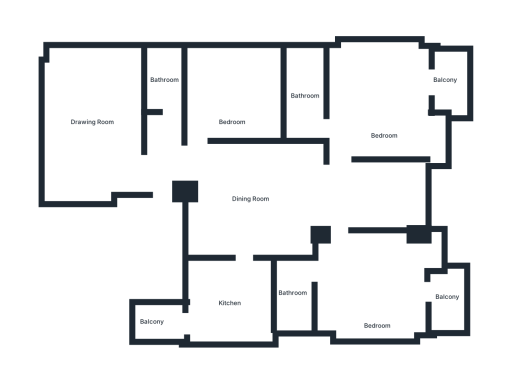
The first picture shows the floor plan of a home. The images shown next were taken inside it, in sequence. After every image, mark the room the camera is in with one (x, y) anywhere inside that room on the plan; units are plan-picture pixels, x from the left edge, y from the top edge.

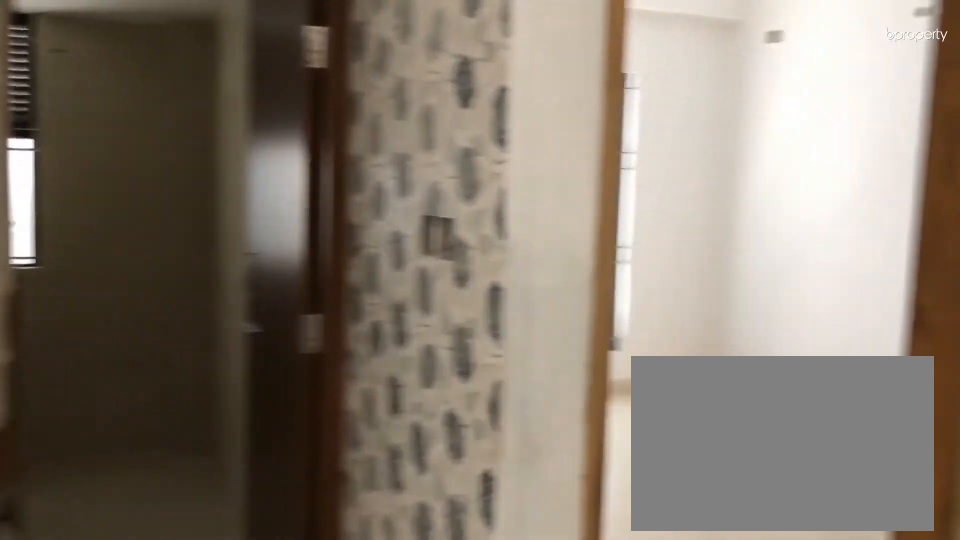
(212, 167)
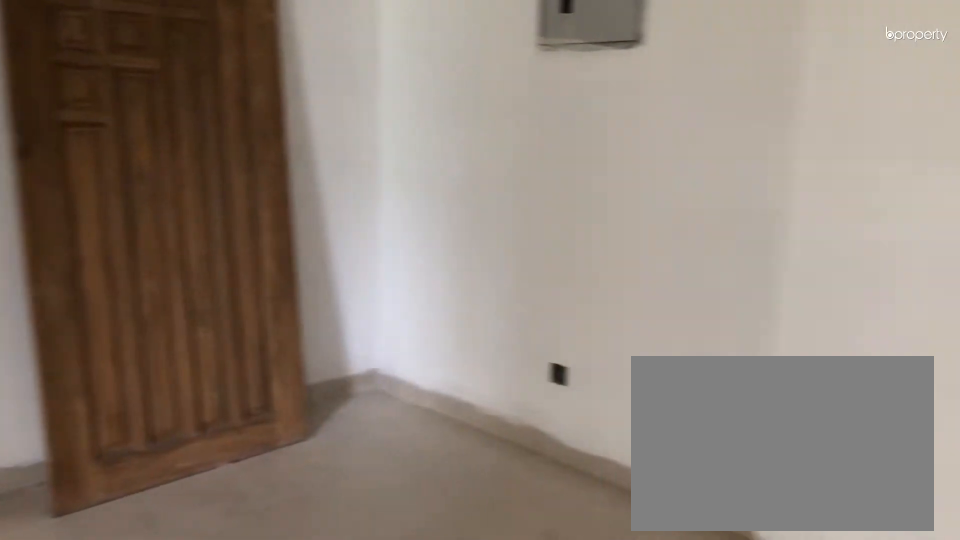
(254, 209)
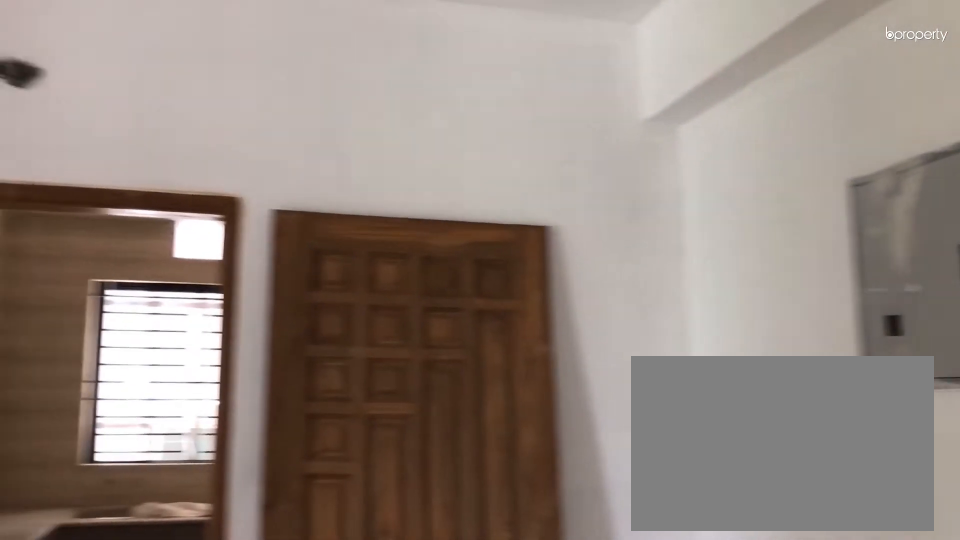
(254, 209)
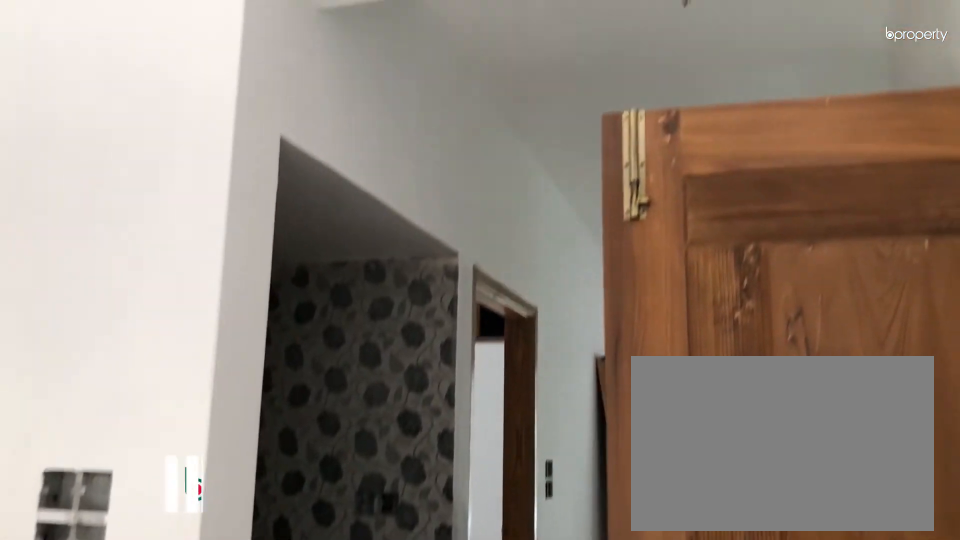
(89, 129)
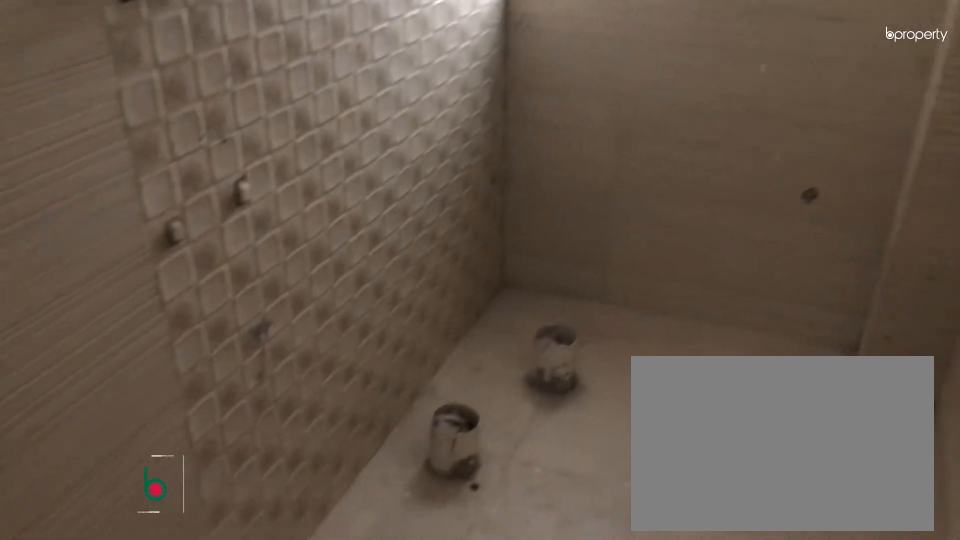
(162, 78)
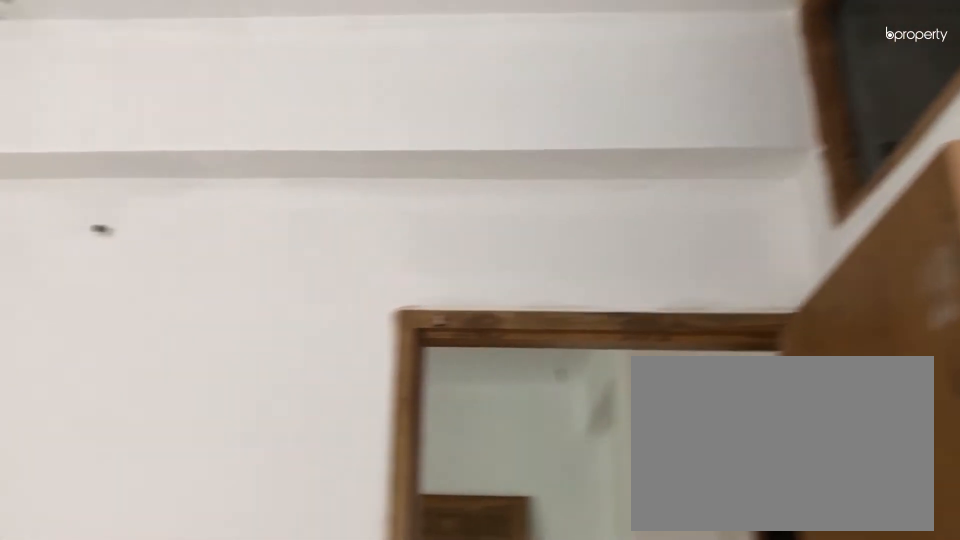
(228, 101)
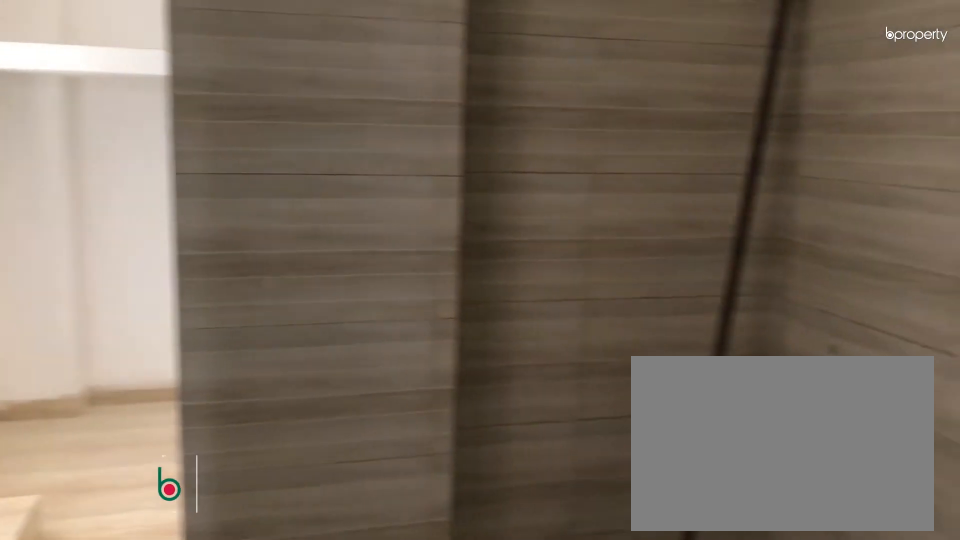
(228, 302)
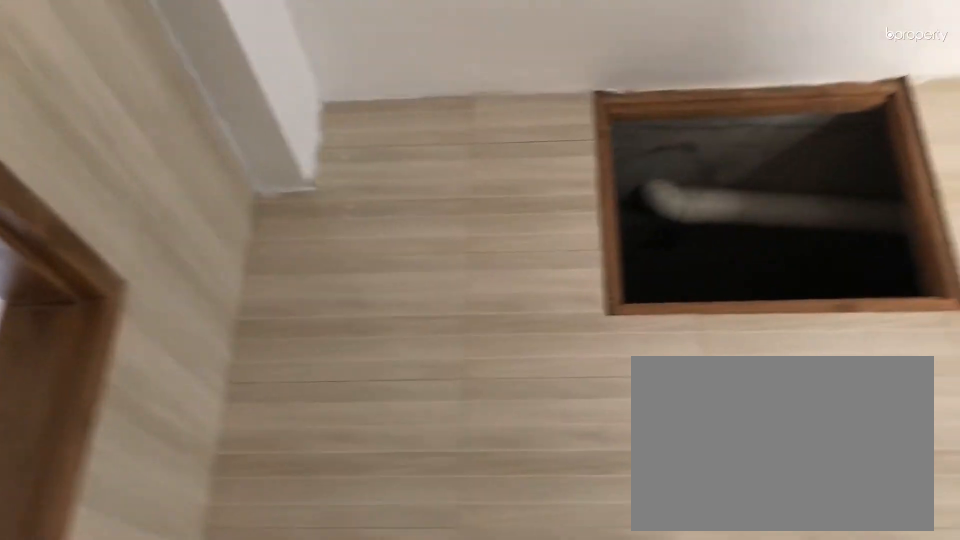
(228, 302)
